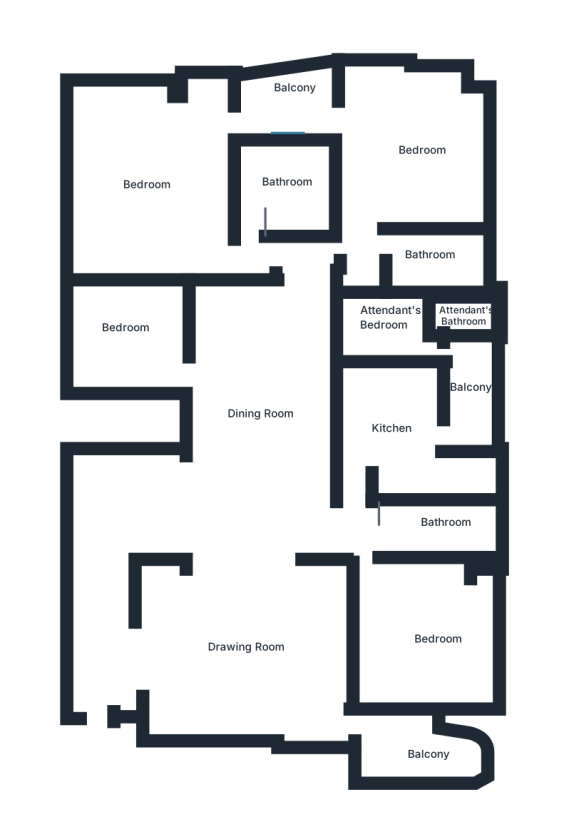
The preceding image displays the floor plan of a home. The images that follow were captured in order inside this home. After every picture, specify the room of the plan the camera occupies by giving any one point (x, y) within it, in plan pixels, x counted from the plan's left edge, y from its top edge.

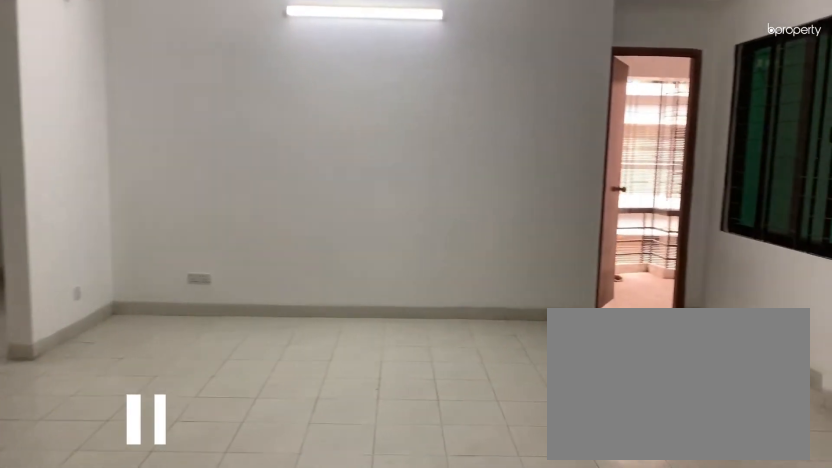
(249, 662)
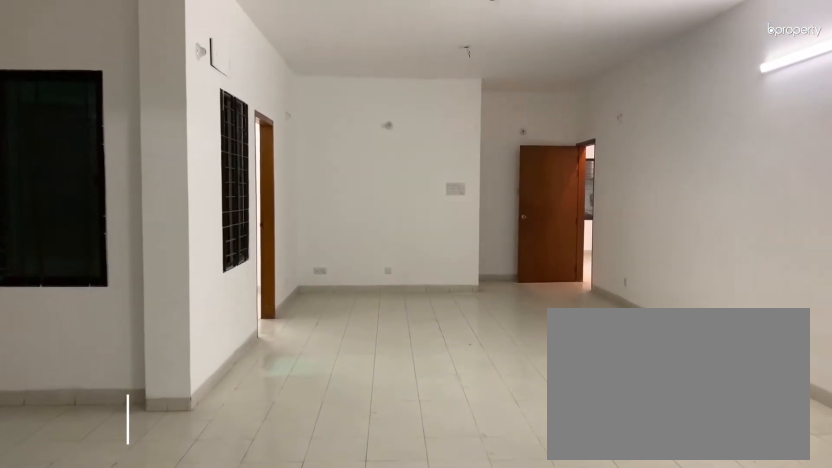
(260, 399)
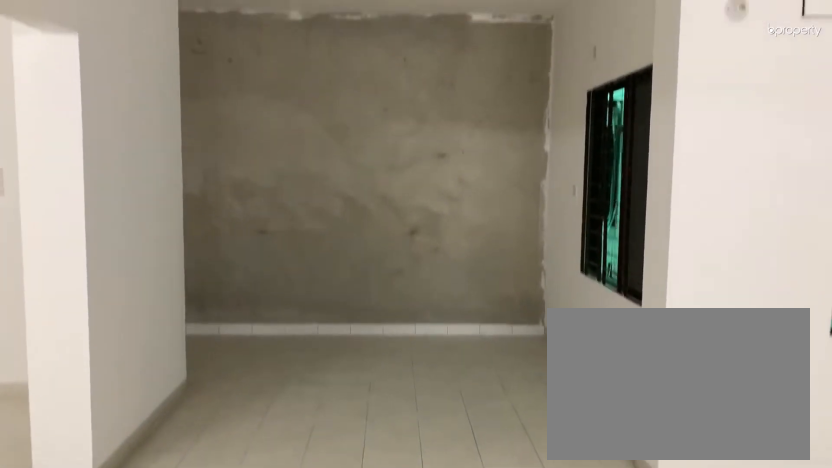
(260, 399)
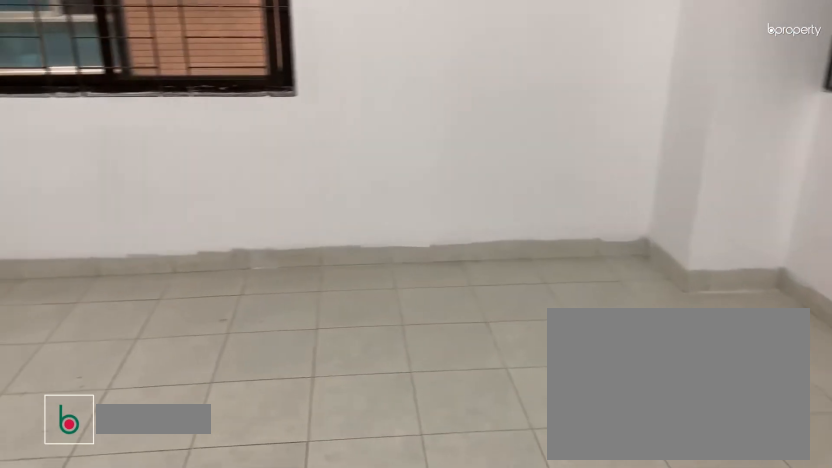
(419, 640)
